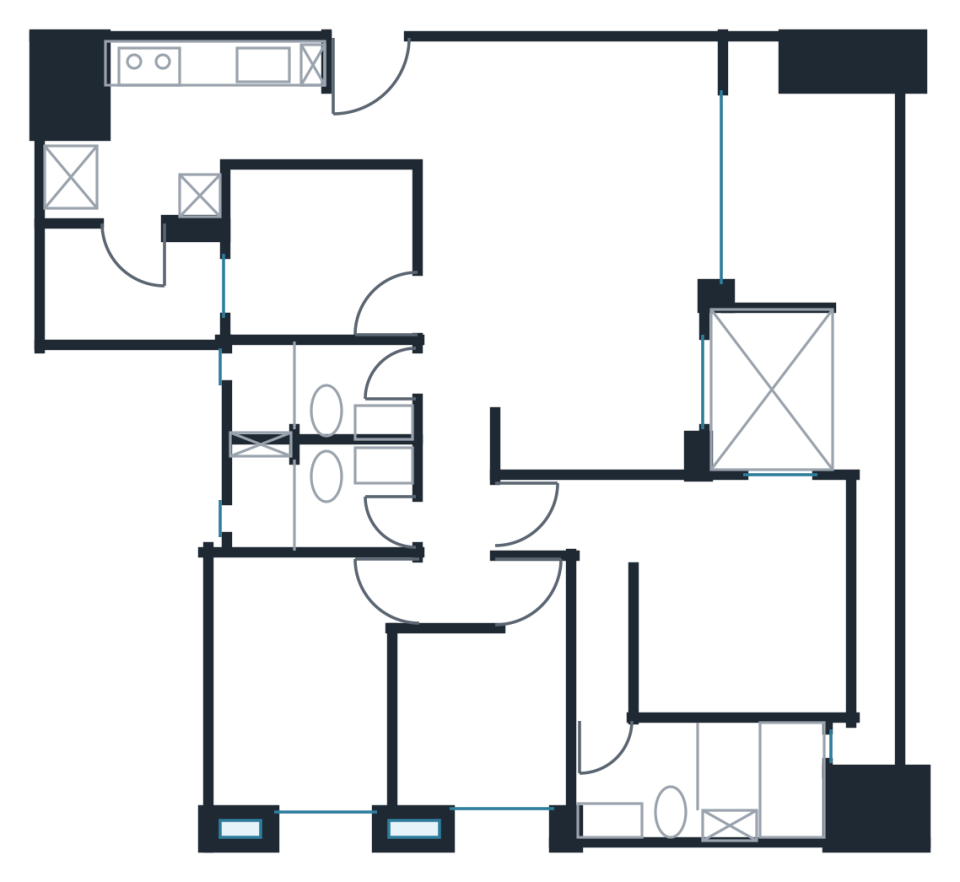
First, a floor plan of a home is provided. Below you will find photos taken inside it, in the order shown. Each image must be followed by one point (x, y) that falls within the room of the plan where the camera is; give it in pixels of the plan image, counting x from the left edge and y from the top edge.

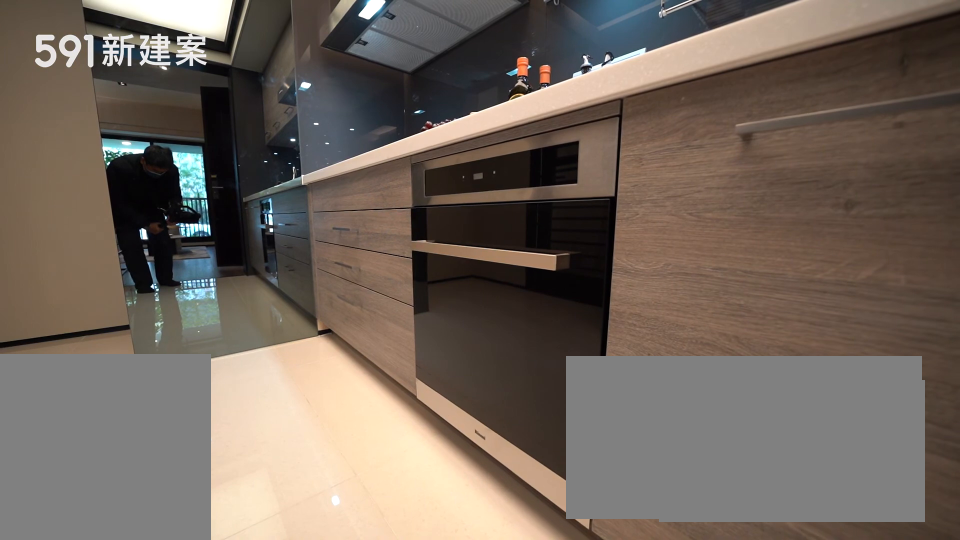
(208, 101)
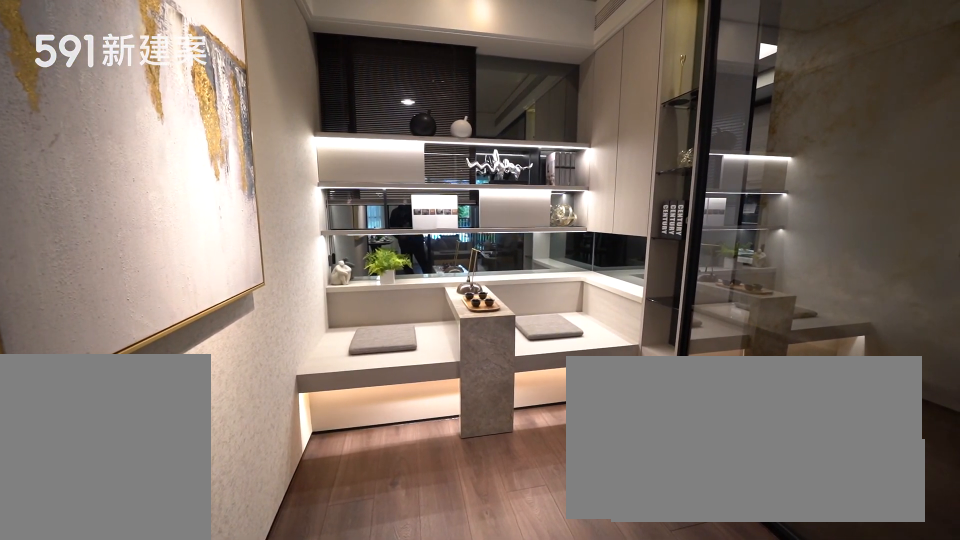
(318, 246)
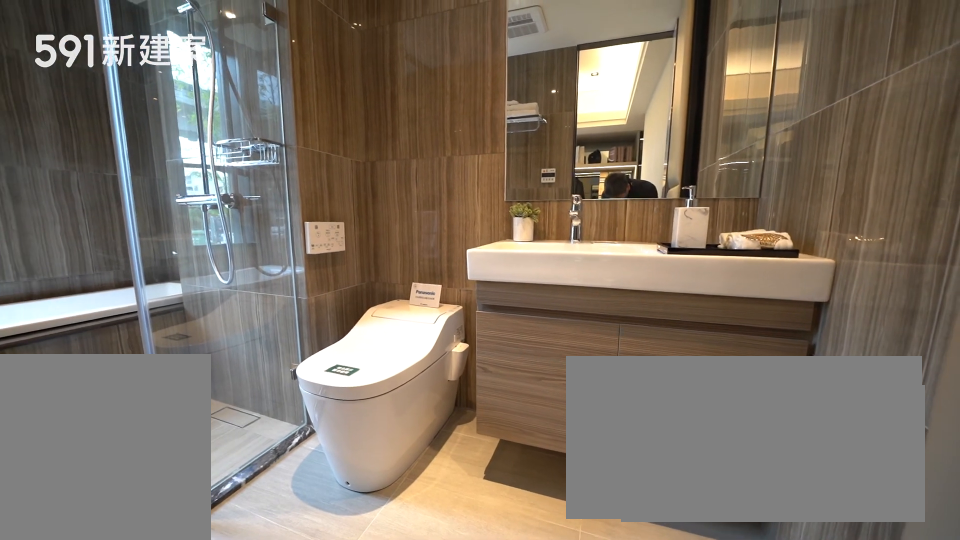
(714, 779)
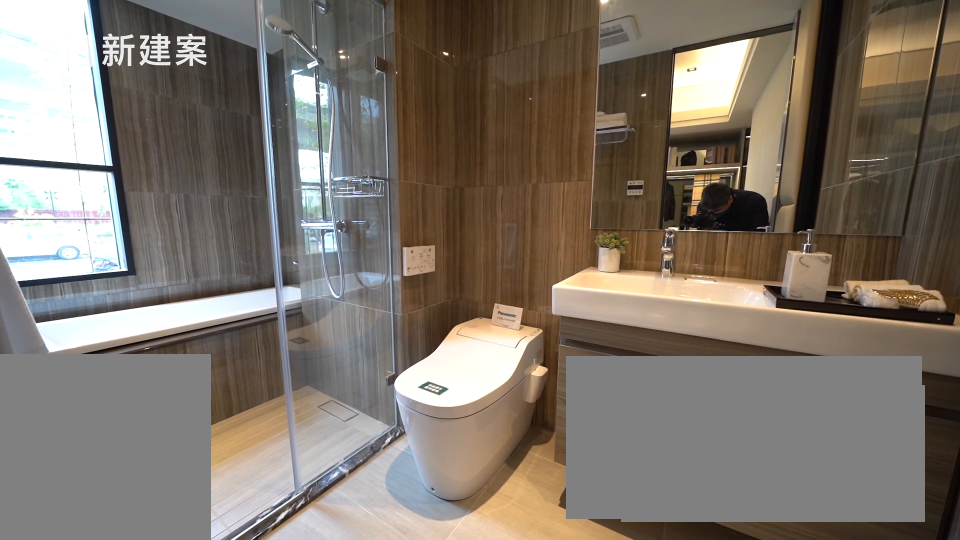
(714, 779)
